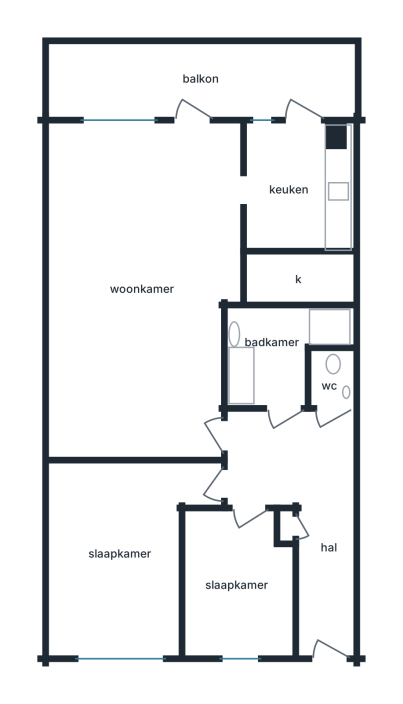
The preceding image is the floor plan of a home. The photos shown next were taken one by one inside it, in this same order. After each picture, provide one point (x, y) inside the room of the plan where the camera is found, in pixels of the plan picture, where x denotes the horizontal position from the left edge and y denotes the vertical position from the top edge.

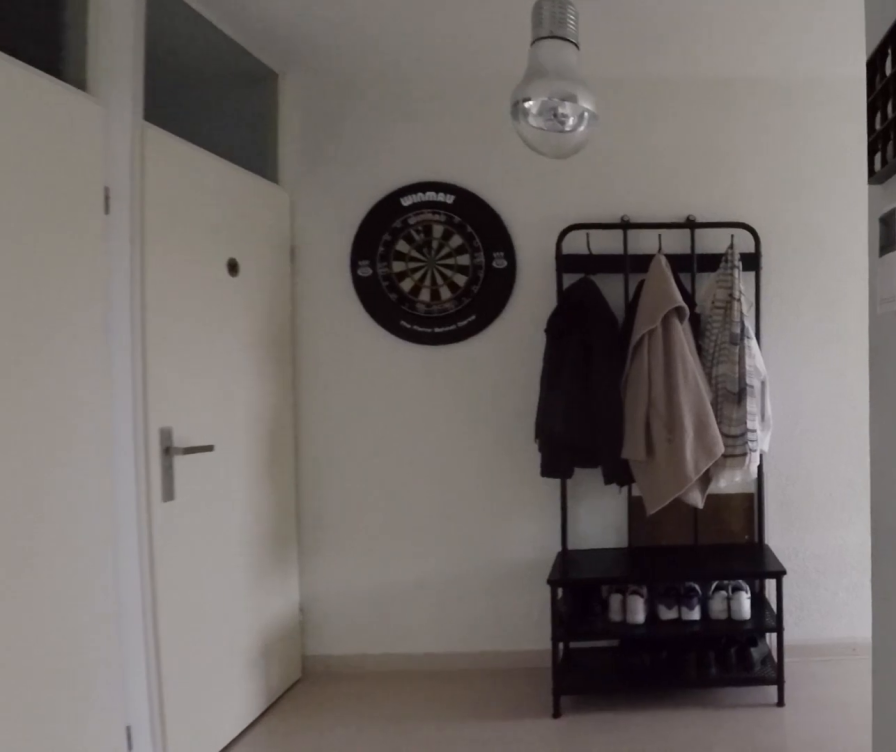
(302, 505)
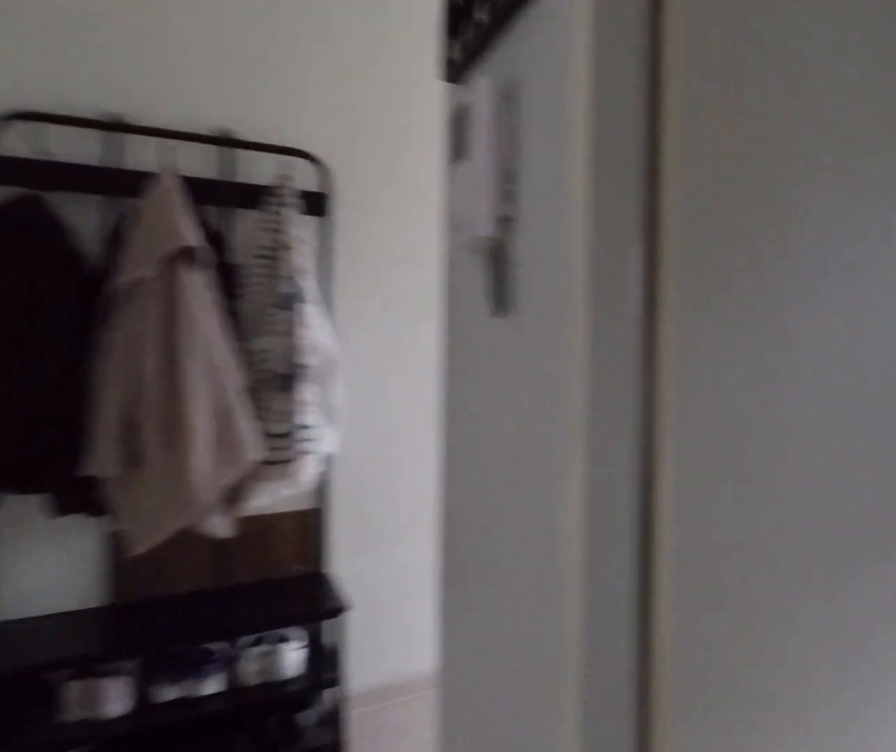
(302, 505)
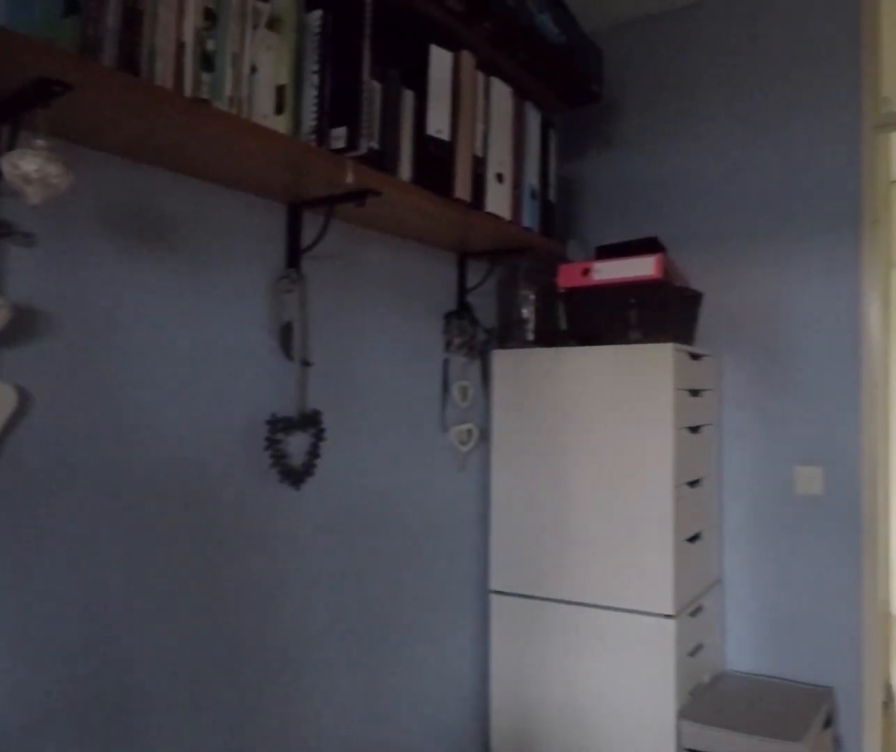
(236, 584)
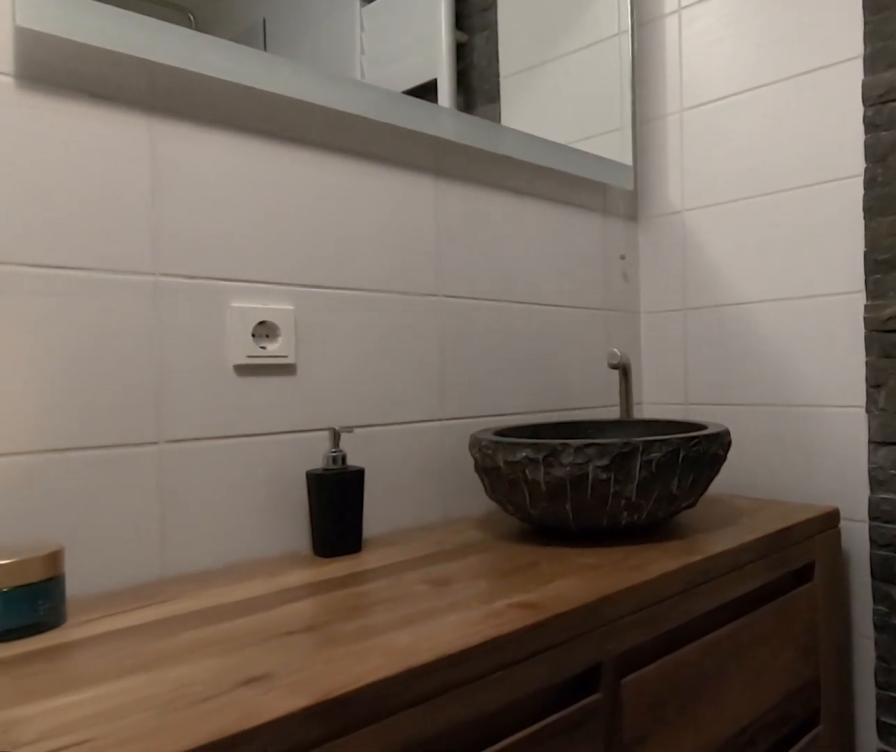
(275, 350)
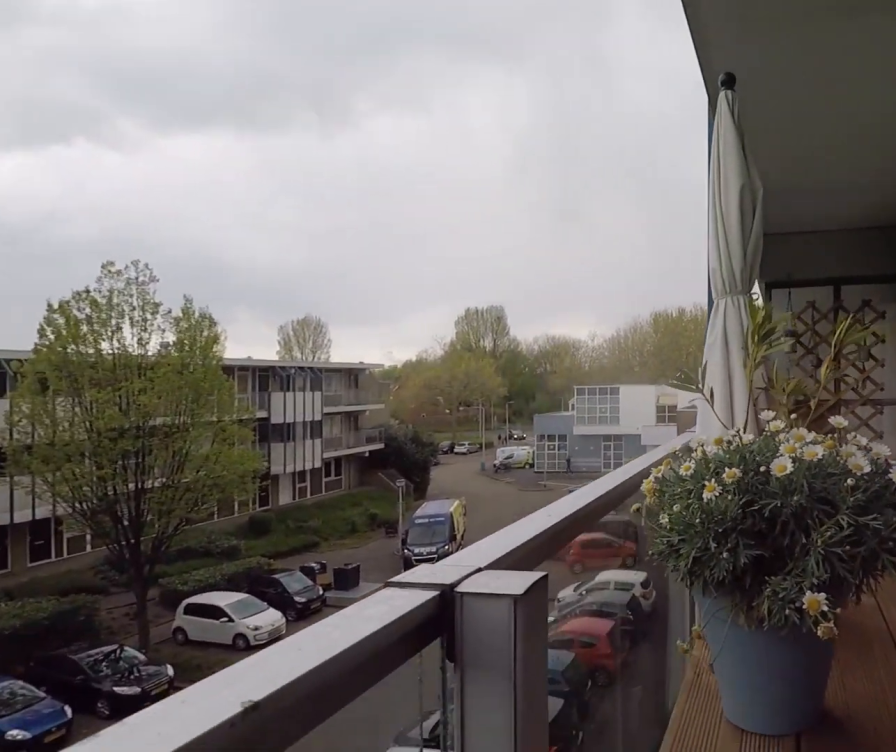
(201, 79)
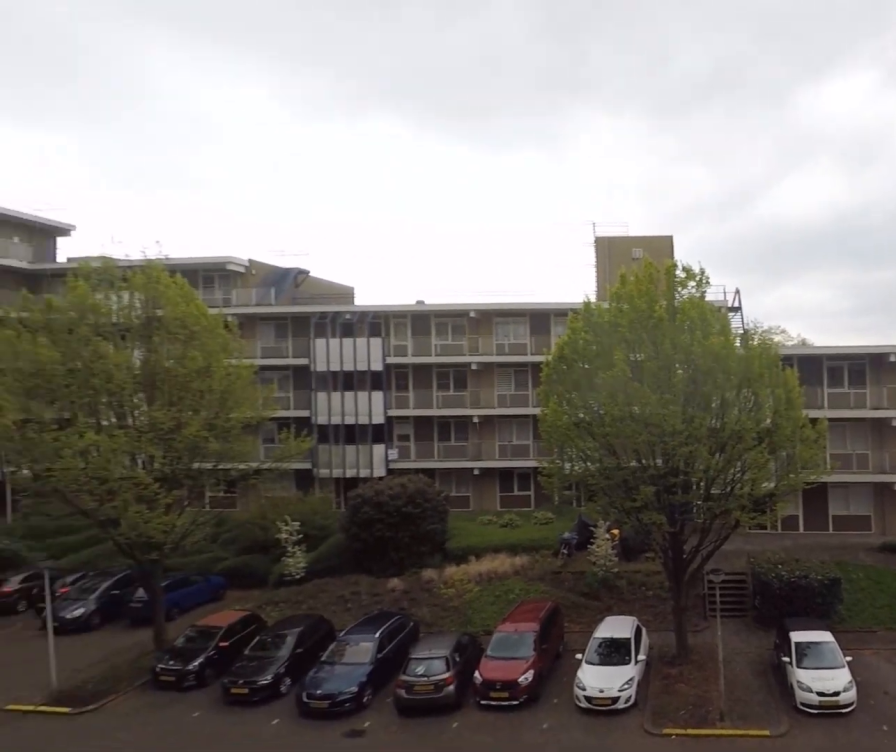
(201, 79)
